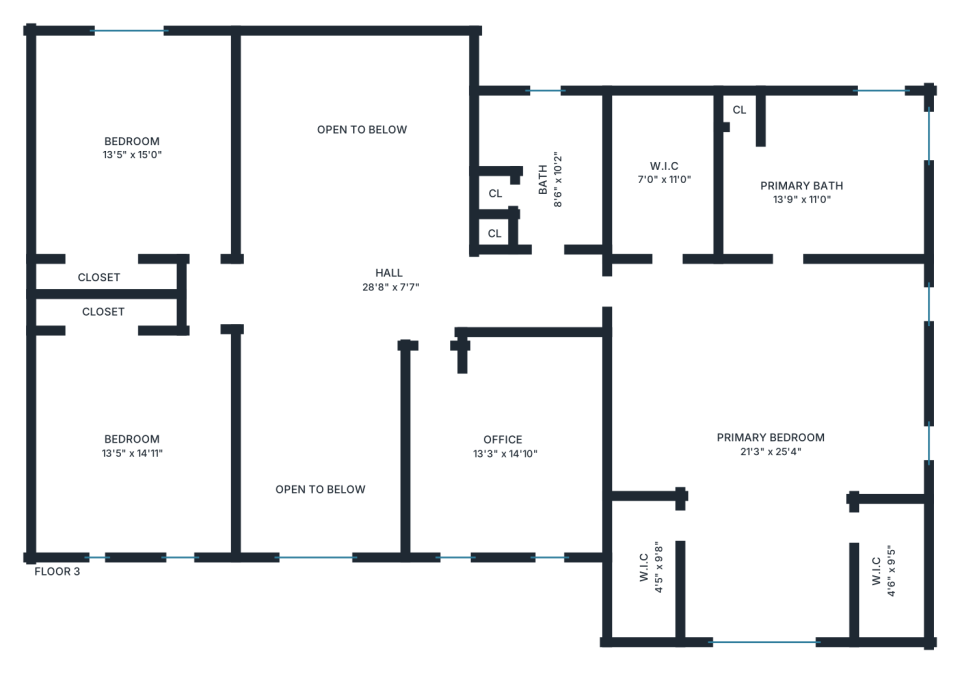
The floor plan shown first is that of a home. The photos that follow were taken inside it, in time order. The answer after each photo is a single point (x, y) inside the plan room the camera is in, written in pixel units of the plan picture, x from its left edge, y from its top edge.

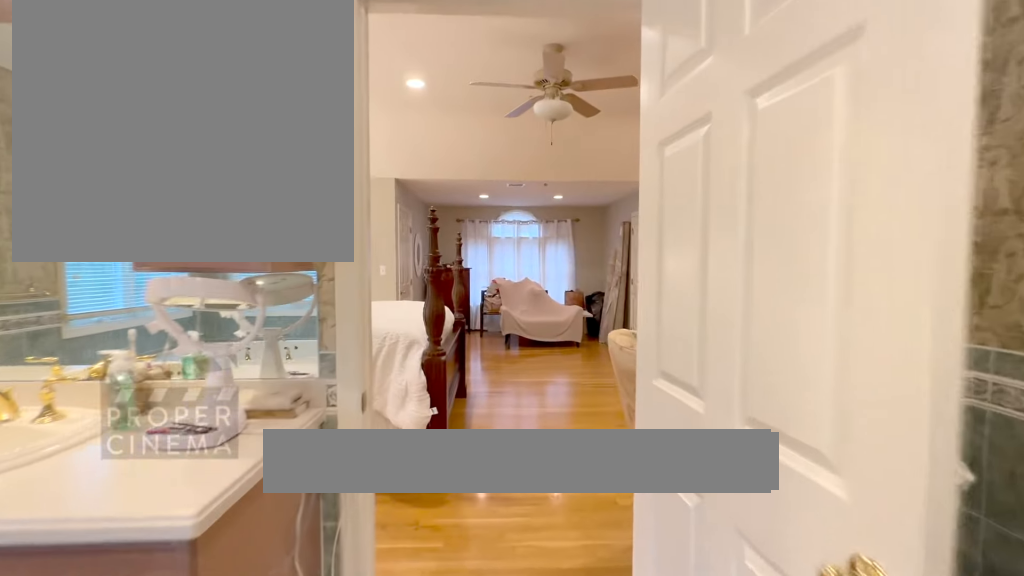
(824, 176)
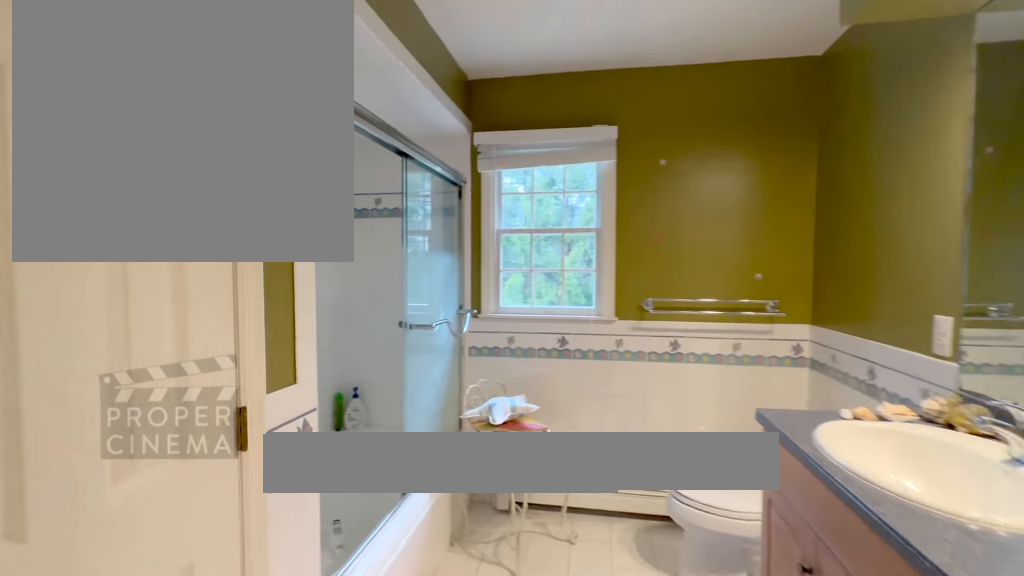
(543, 166)
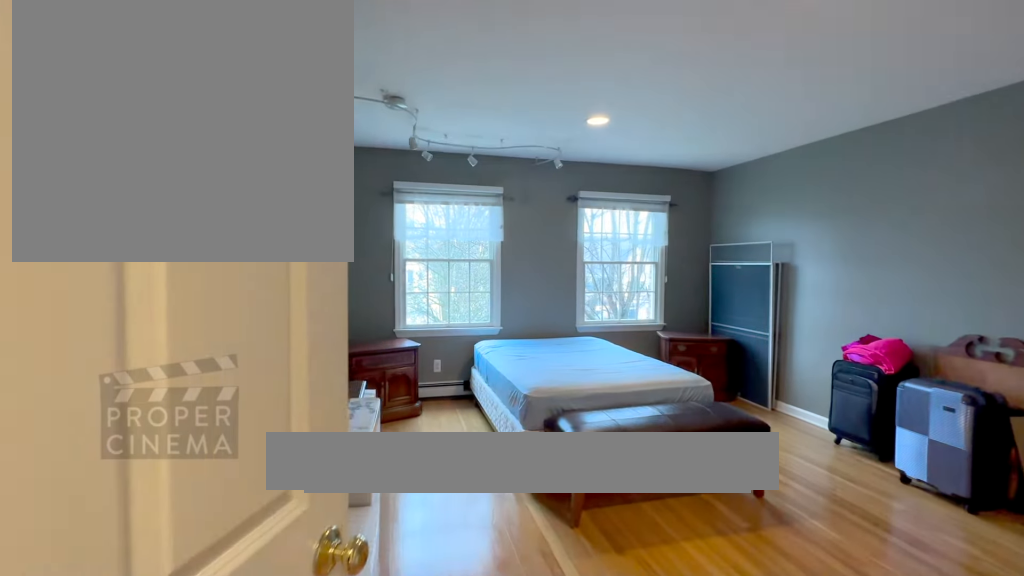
(133, 444)
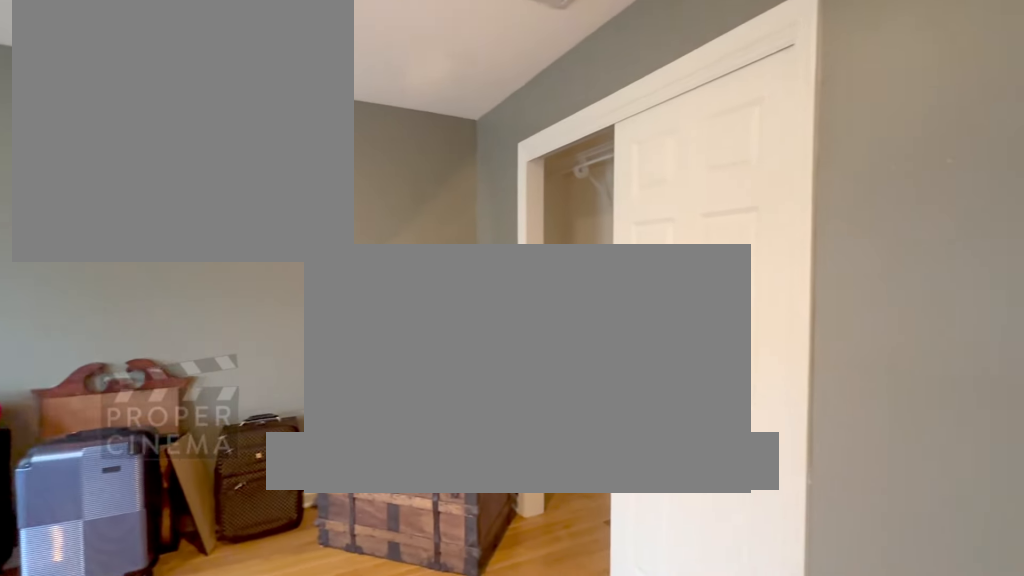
(133, 444)
